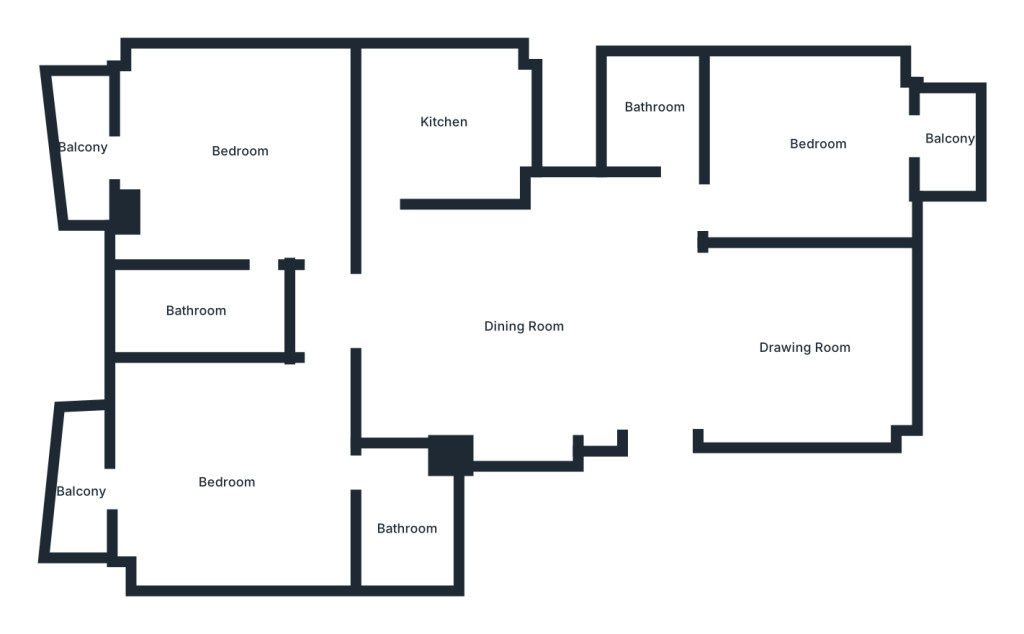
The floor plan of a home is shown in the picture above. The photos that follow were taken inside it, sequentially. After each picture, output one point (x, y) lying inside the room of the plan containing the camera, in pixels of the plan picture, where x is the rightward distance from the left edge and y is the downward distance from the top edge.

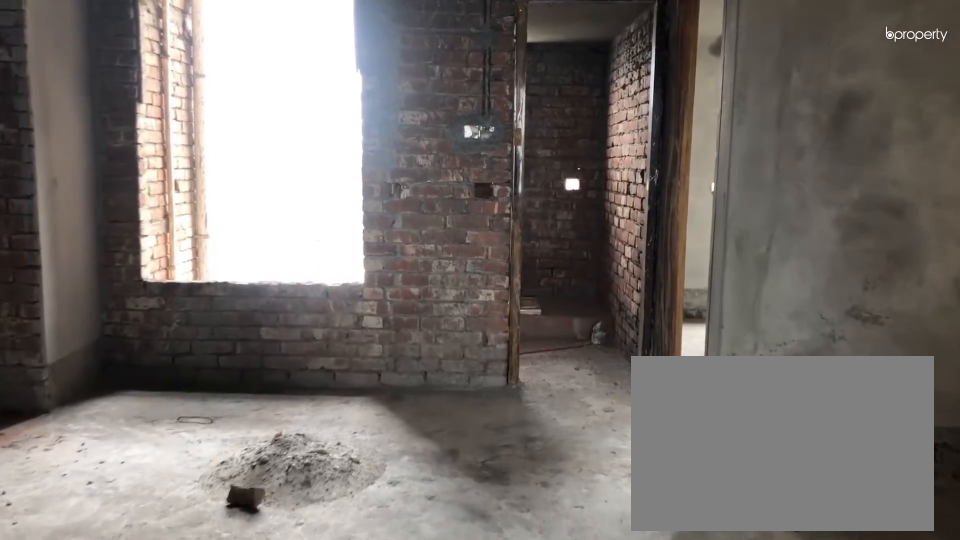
(656, 370)
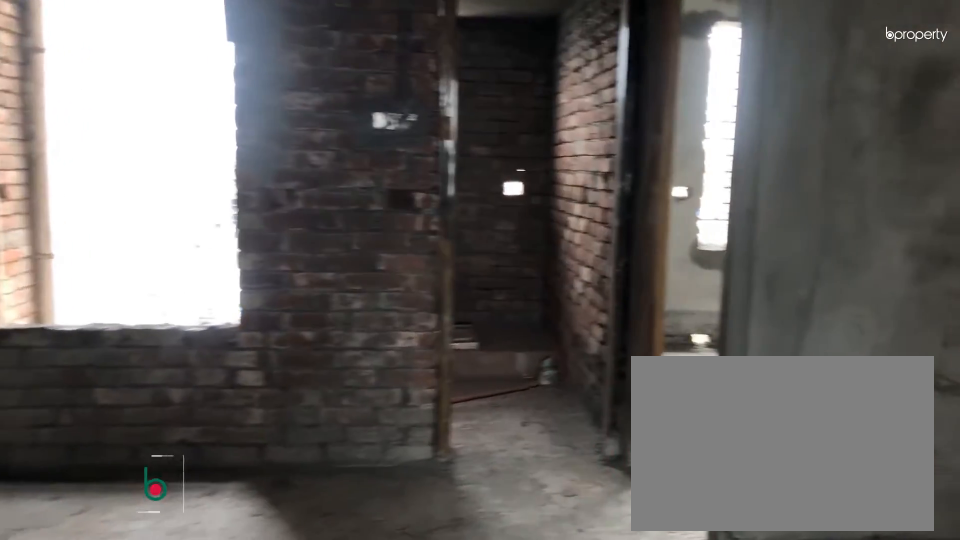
(656, 370)
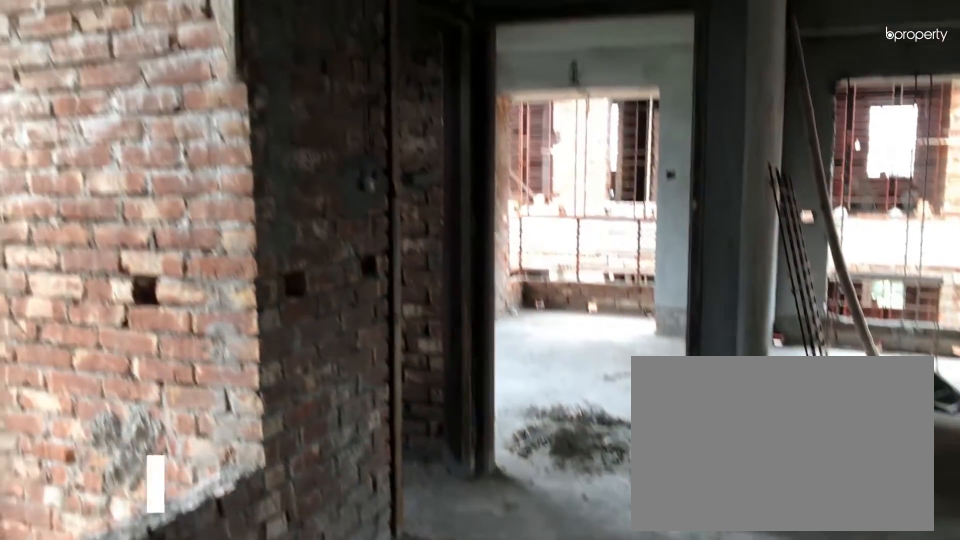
(513, 326)
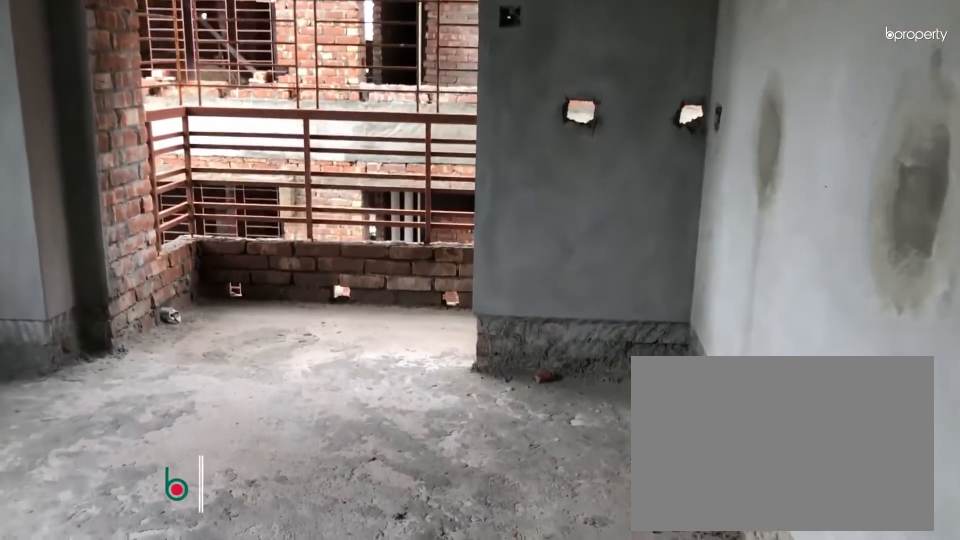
(802, 143)
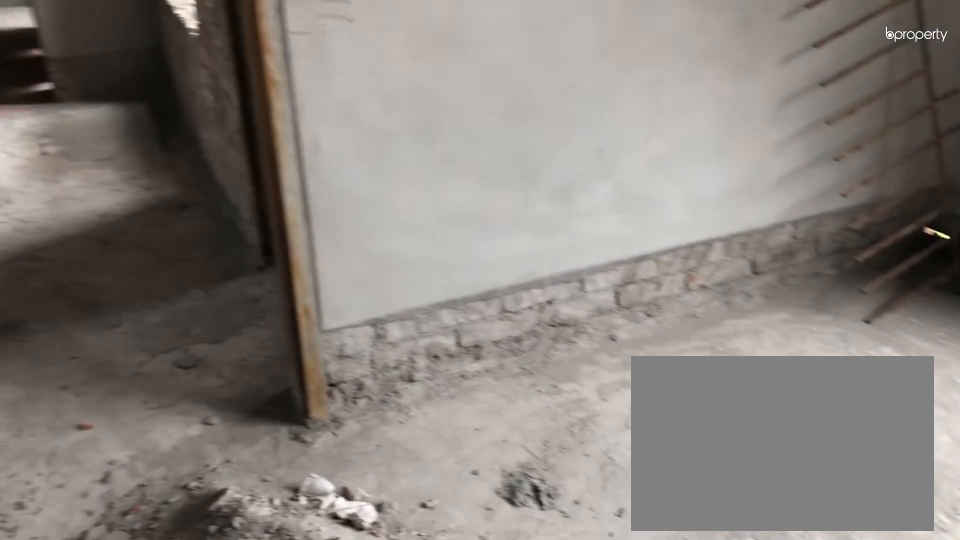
(802, 143)
